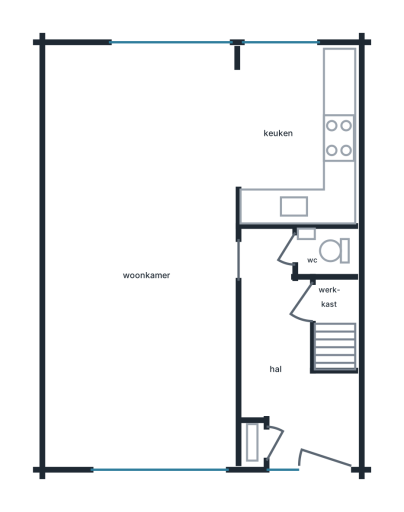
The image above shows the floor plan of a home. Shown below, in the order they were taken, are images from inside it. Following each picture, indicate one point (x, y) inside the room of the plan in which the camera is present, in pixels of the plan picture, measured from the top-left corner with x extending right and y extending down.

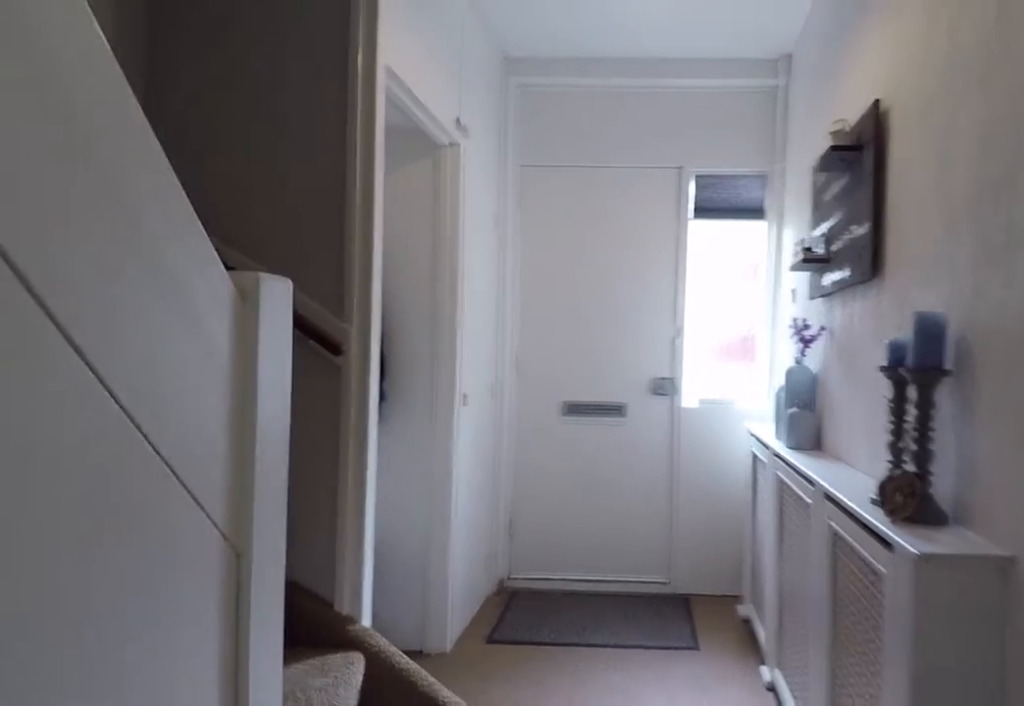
(289, 364)
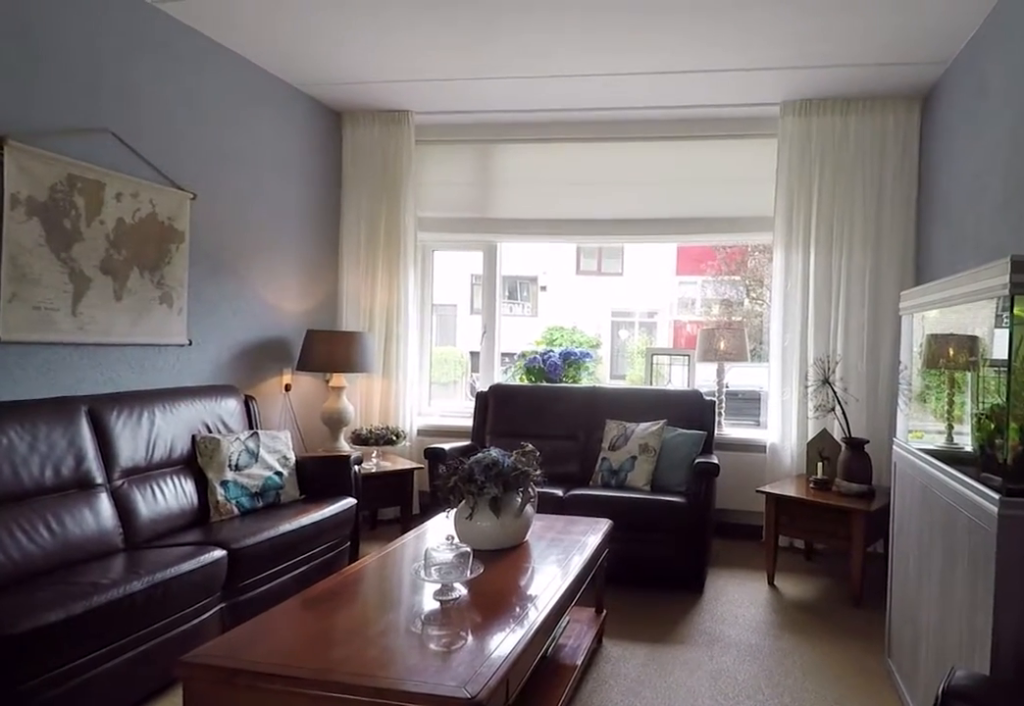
(146, 173)
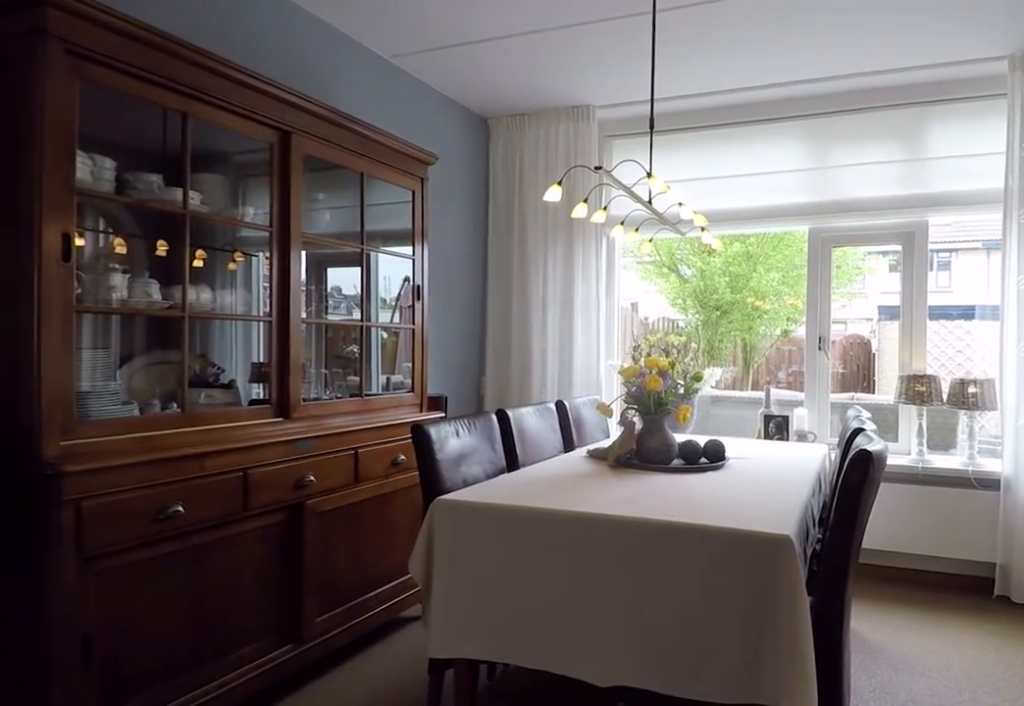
(146, 173)
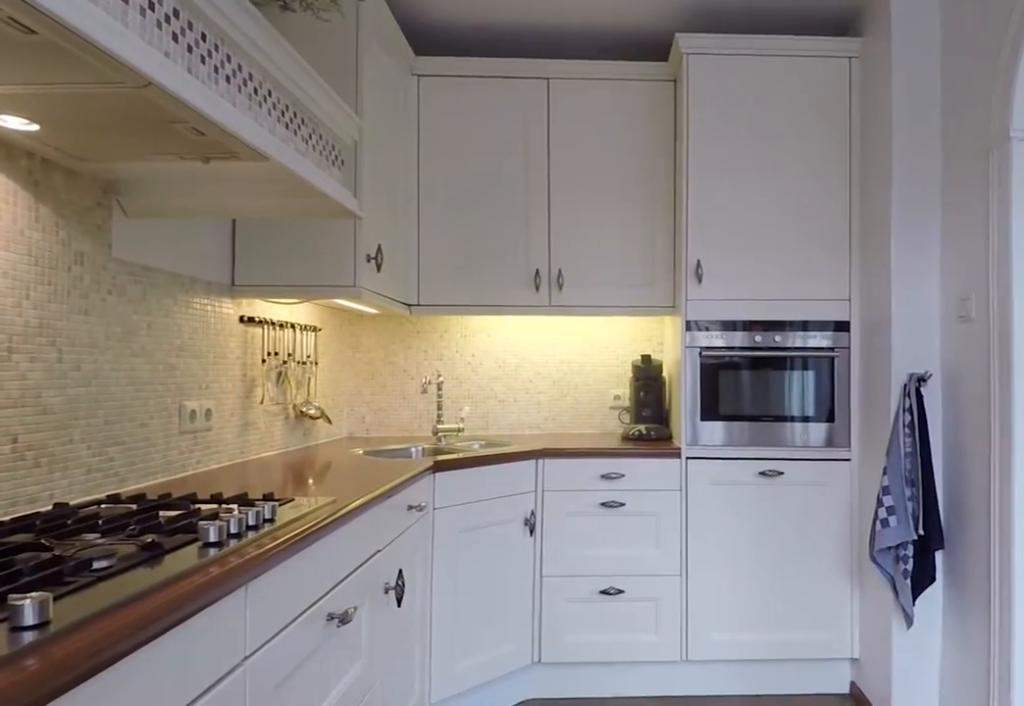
(295, 136)
